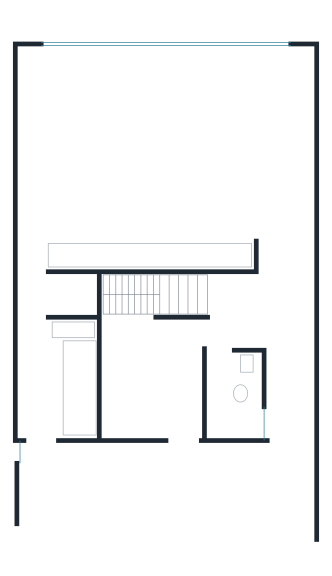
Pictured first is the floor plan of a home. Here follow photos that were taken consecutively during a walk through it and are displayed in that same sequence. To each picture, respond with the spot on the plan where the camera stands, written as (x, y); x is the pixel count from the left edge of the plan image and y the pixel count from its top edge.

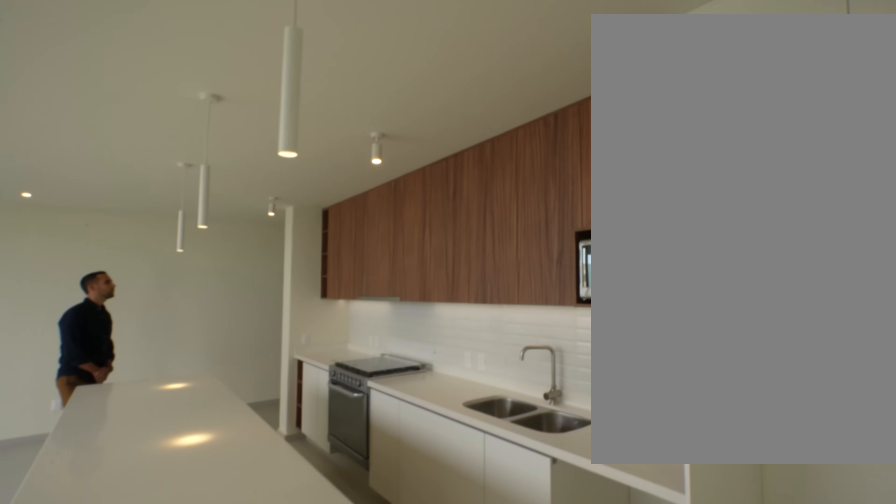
(48, 113)
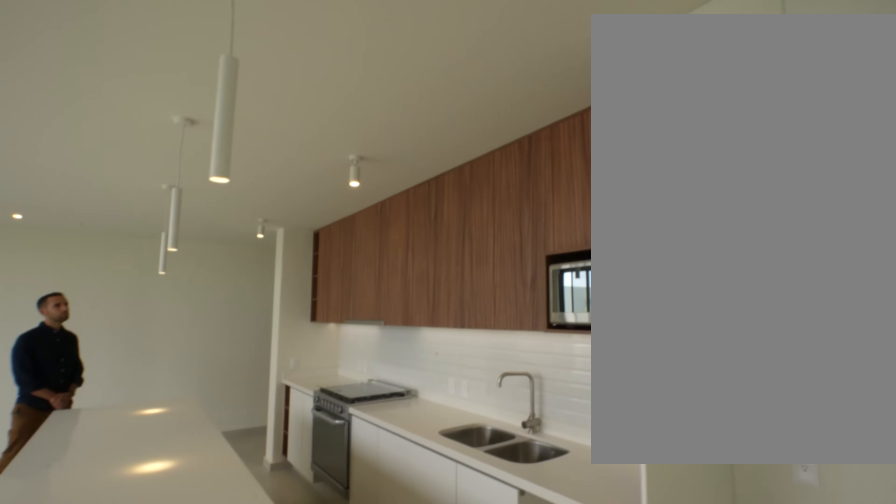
(47, 120)
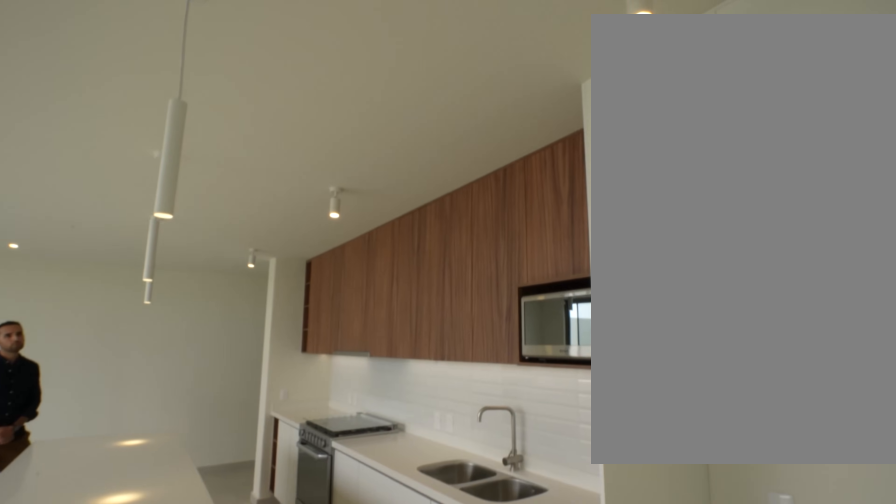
(44, 128)
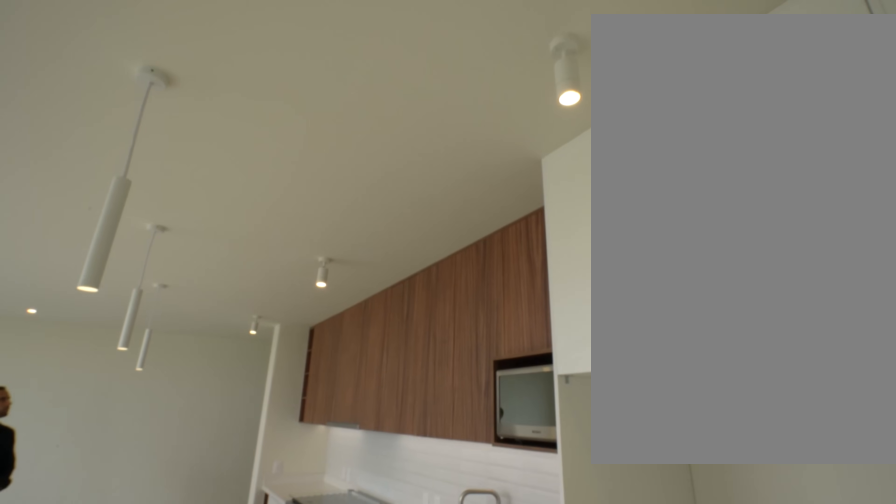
(41, 154)
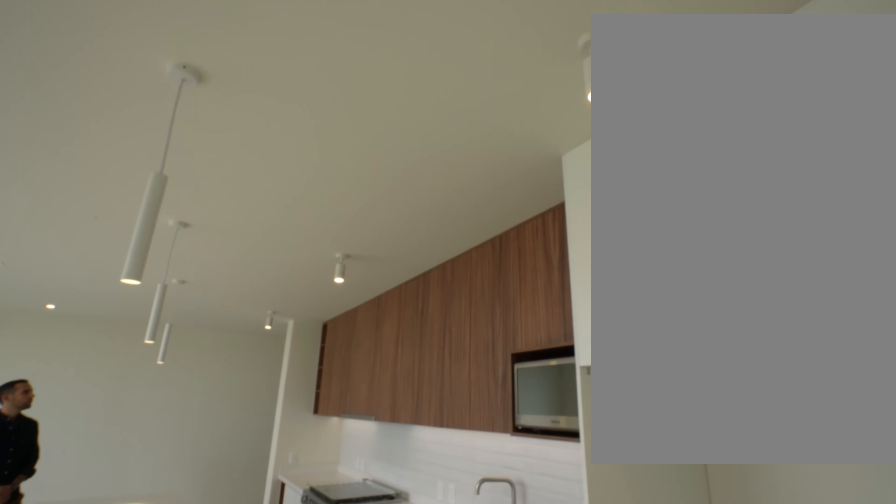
(41, 156)
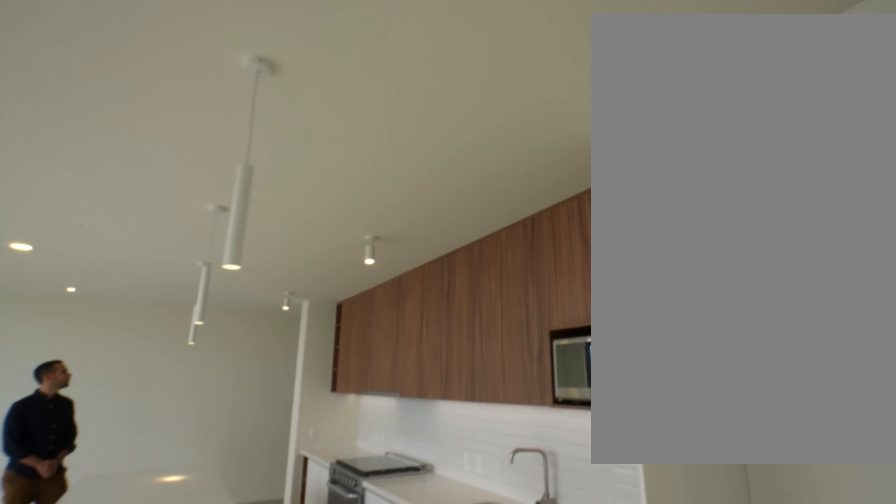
(41, 160)
